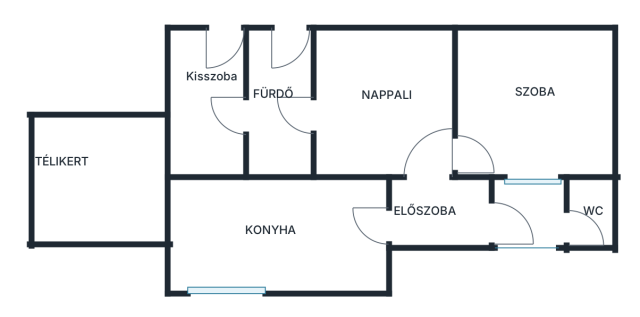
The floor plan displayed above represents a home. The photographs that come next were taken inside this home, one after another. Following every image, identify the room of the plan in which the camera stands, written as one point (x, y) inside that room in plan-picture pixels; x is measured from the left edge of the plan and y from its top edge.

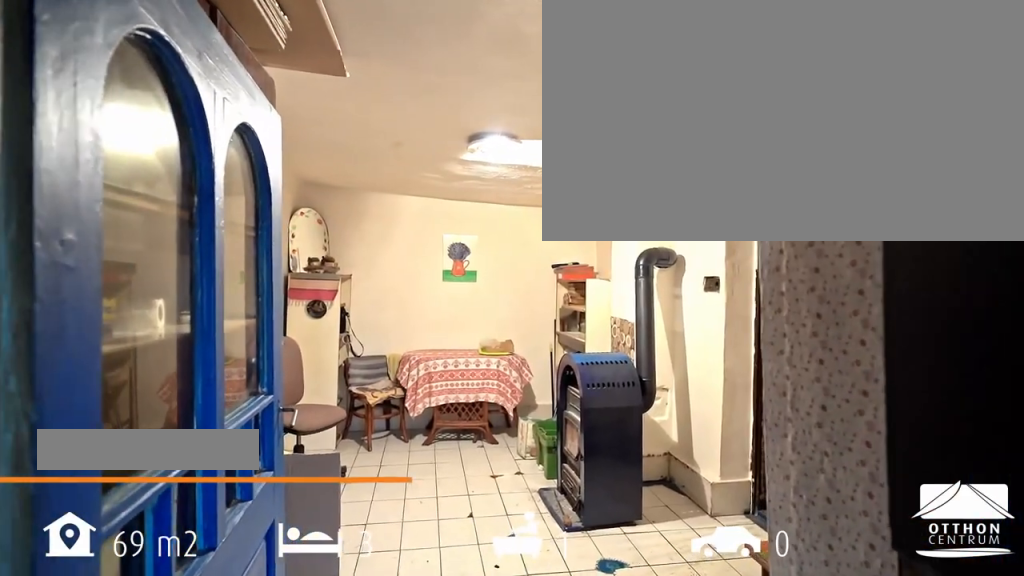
(382, 107)
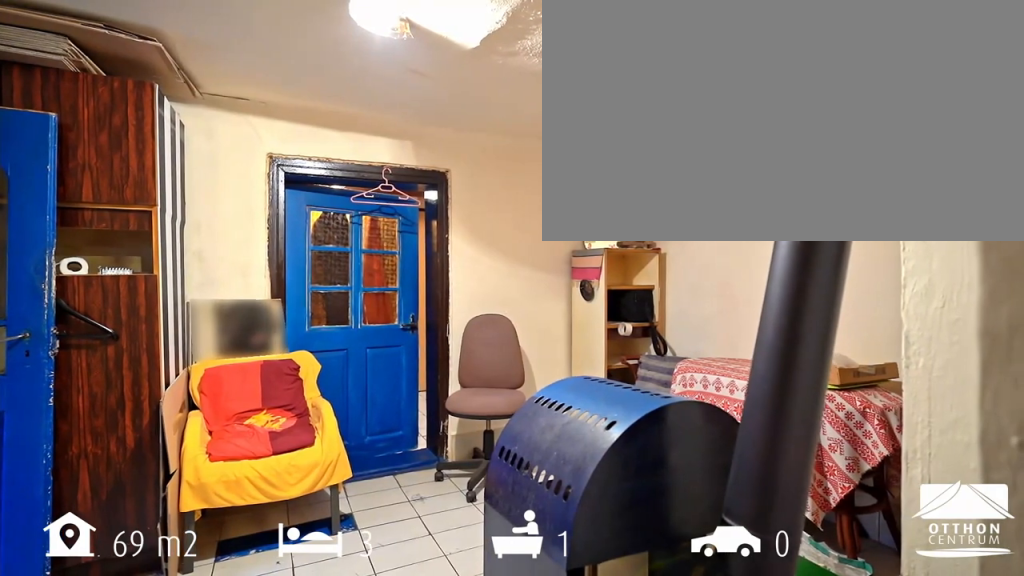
(382, 107)
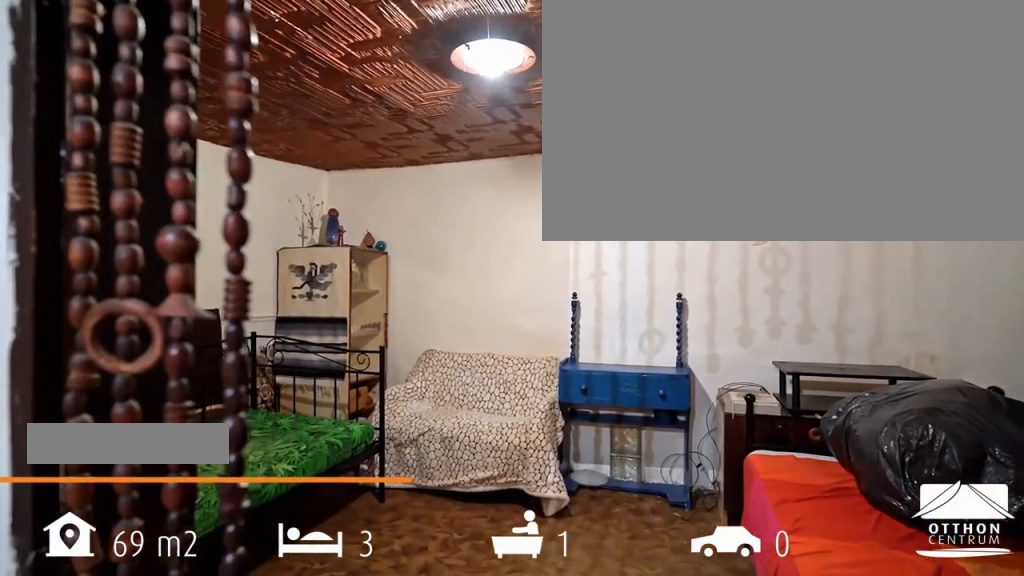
(538, 105)
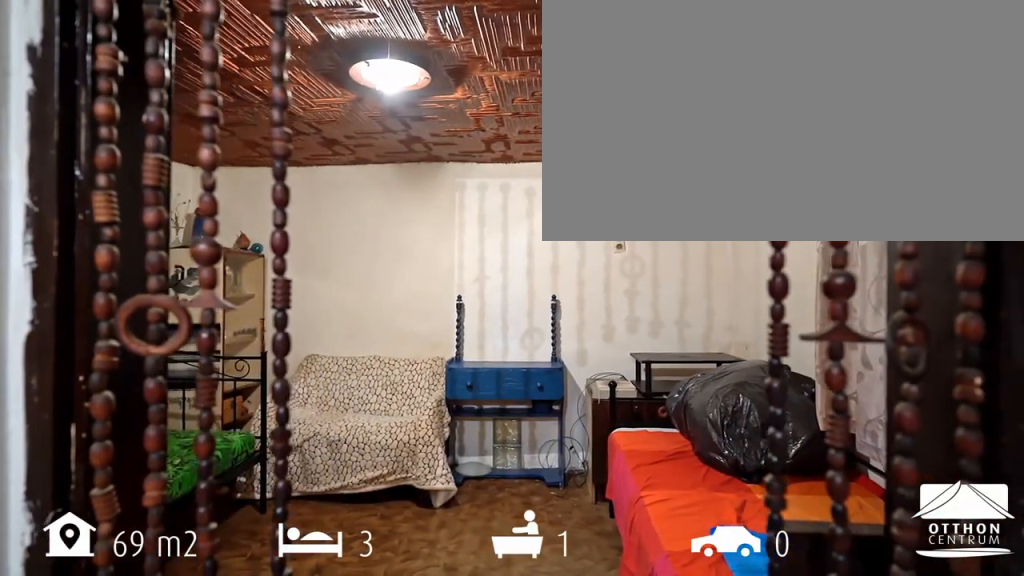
(538, 104)
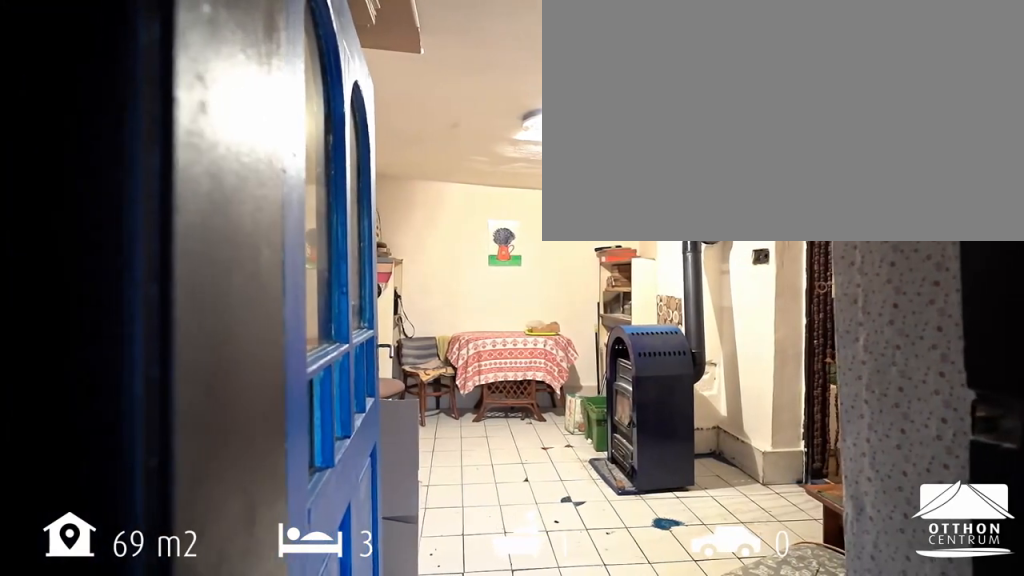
(431, 181)
